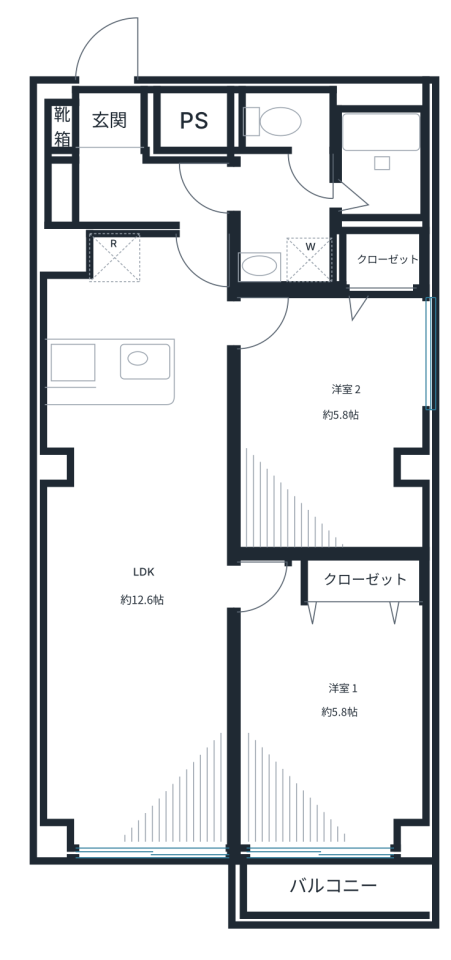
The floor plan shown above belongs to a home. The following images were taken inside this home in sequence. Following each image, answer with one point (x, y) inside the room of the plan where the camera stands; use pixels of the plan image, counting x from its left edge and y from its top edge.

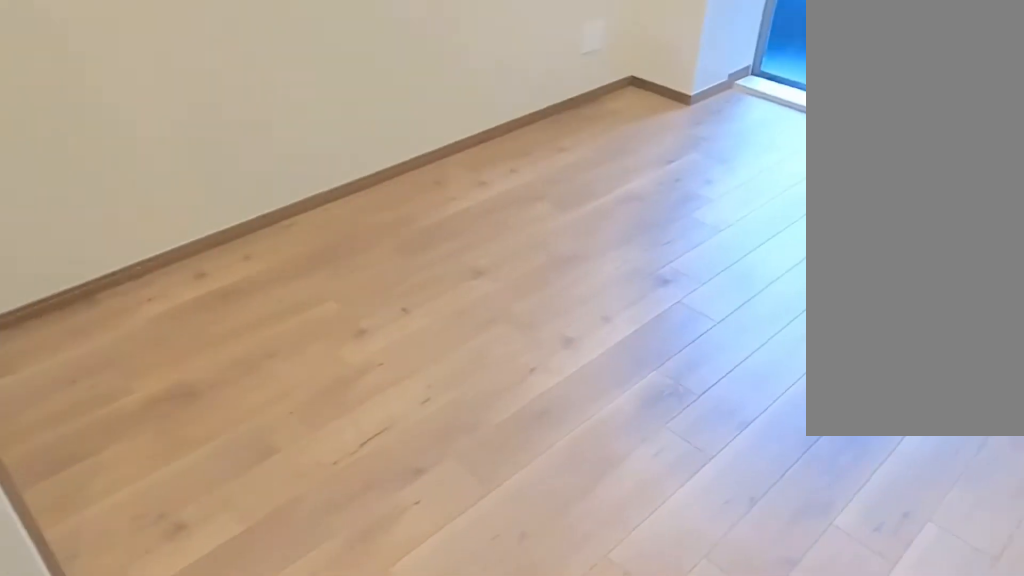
(359, 735)
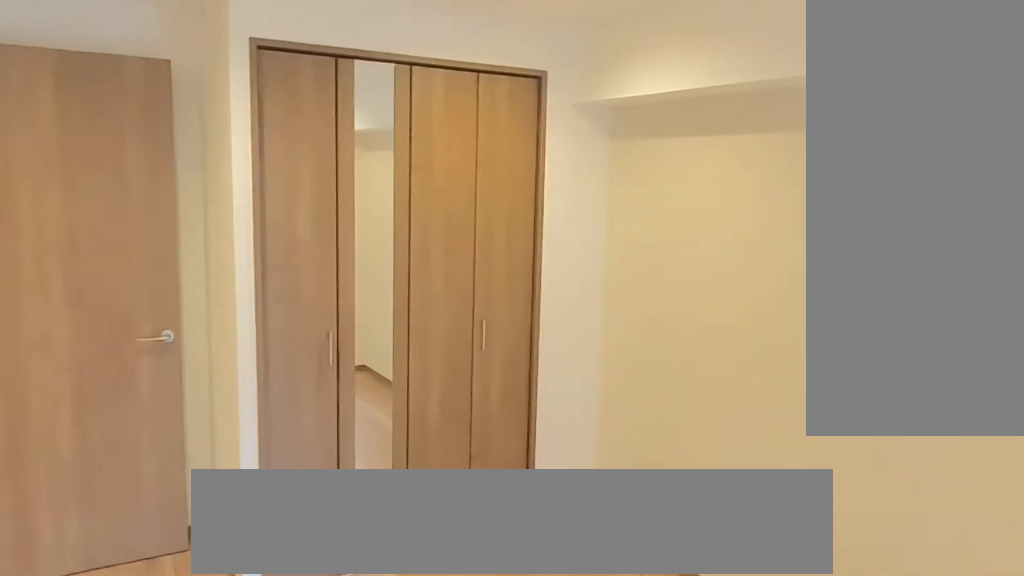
(349, 724)
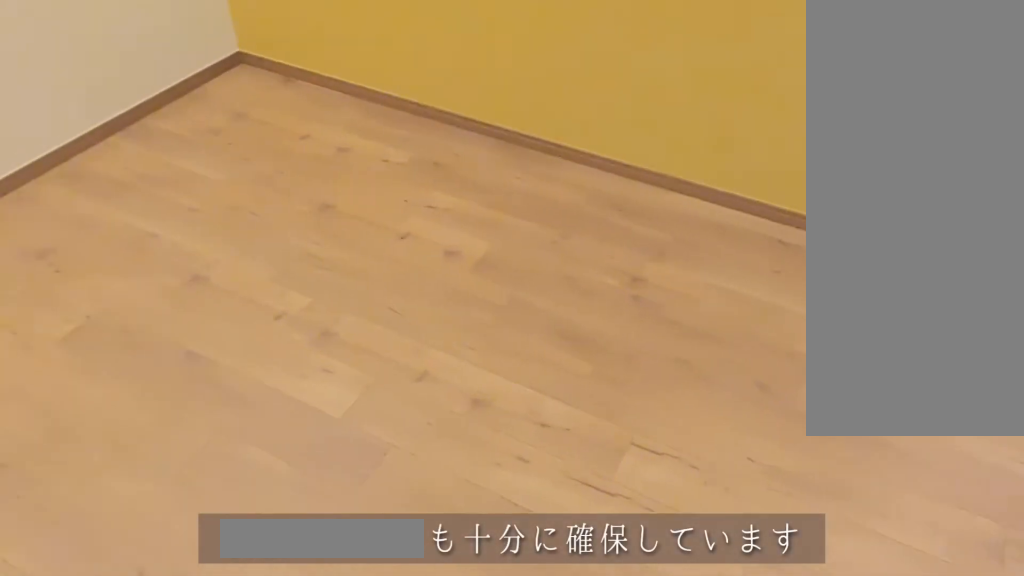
(349, 415)
